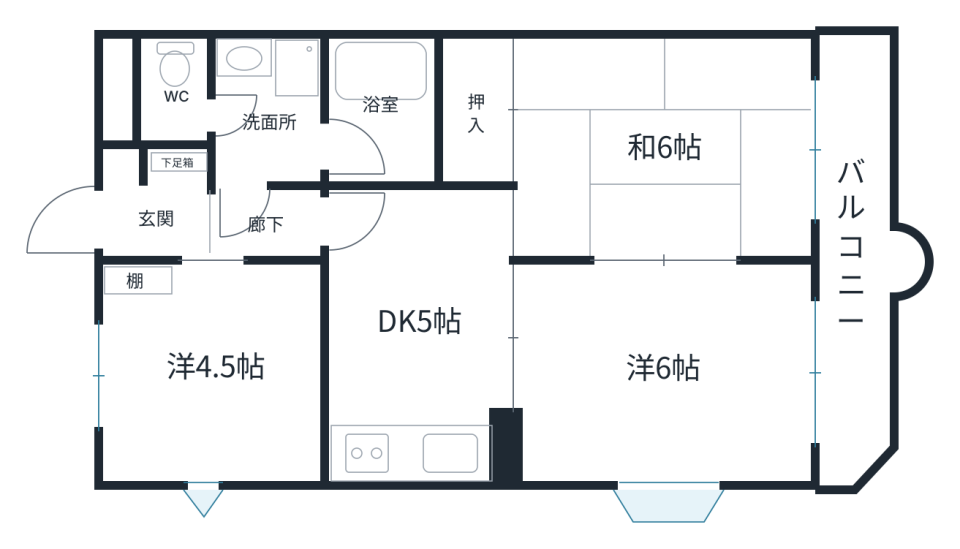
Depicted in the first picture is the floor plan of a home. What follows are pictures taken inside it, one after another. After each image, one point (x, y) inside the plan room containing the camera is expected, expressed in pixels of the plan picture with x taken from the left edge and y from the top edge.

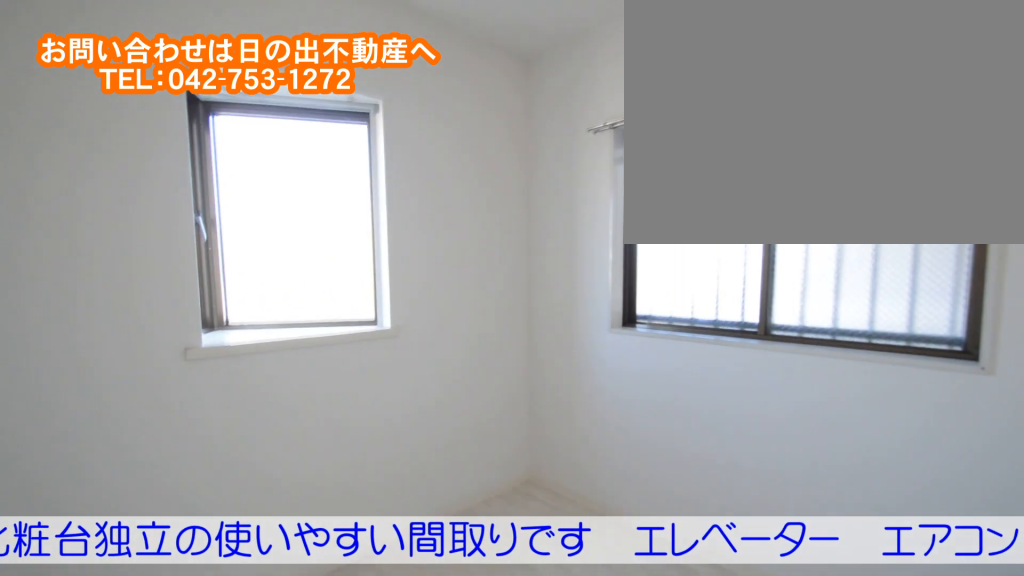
(213, 414)
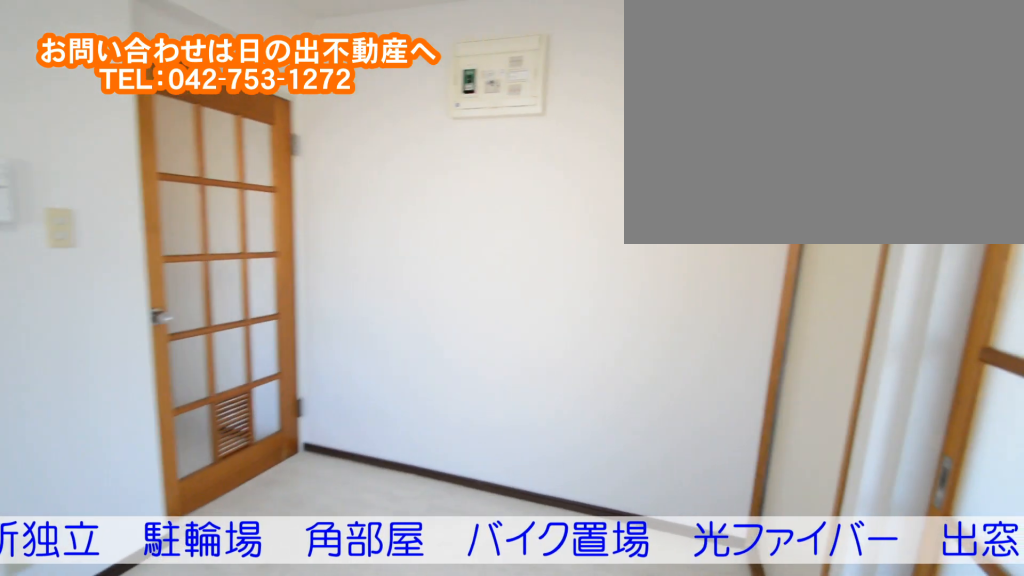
(430, 364)
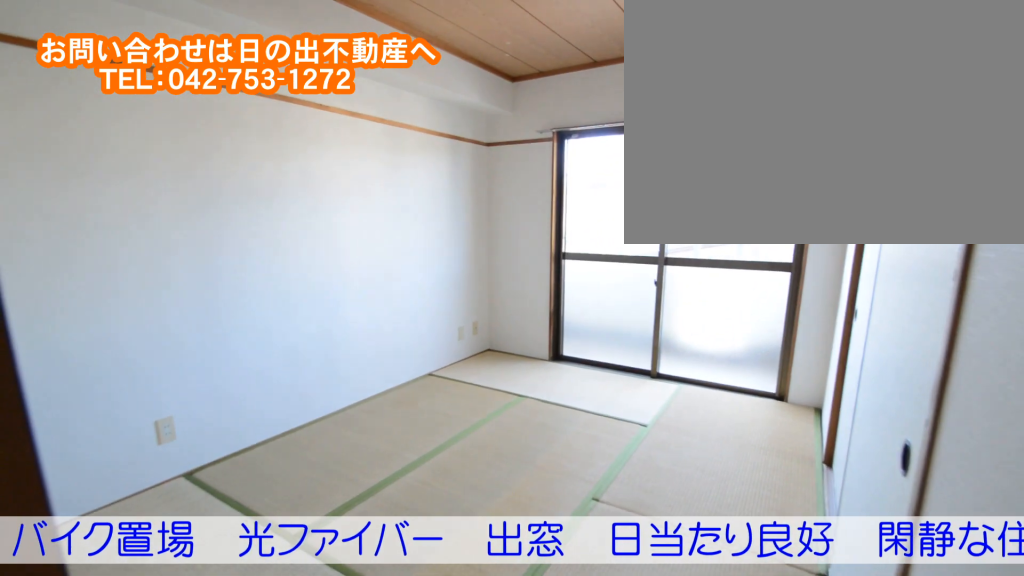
(657, 189)
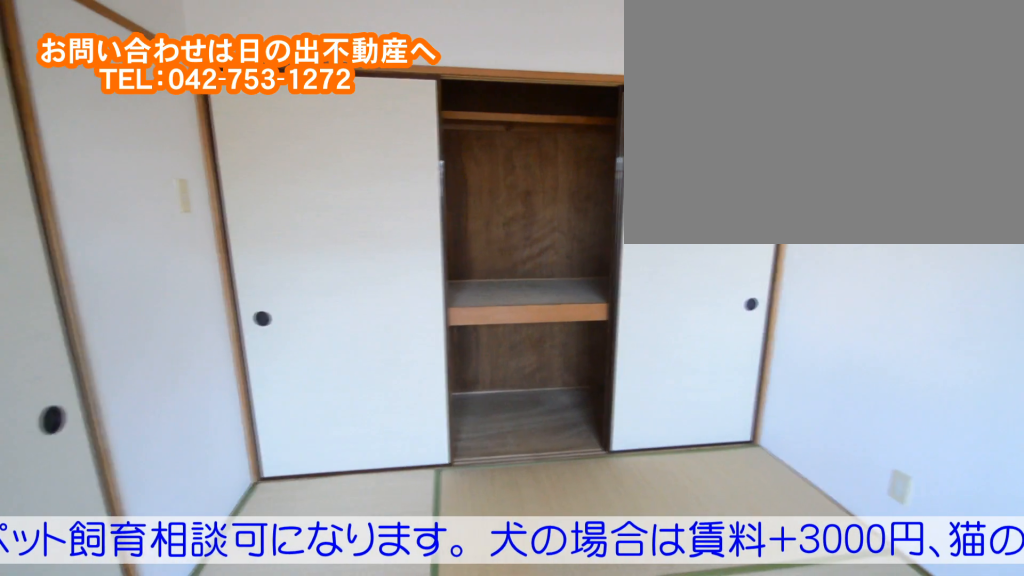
(658, 189)
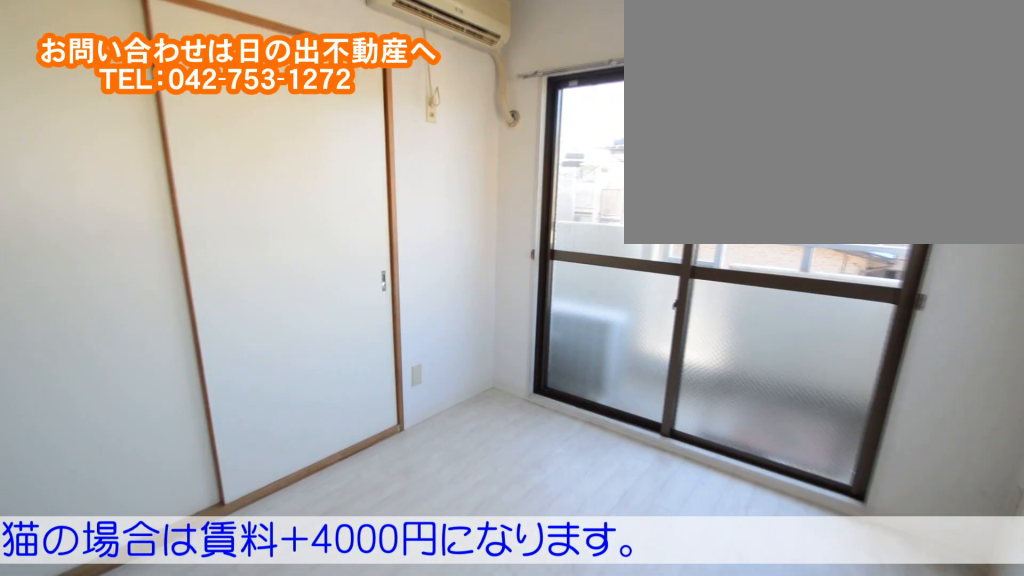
(672, 399)
